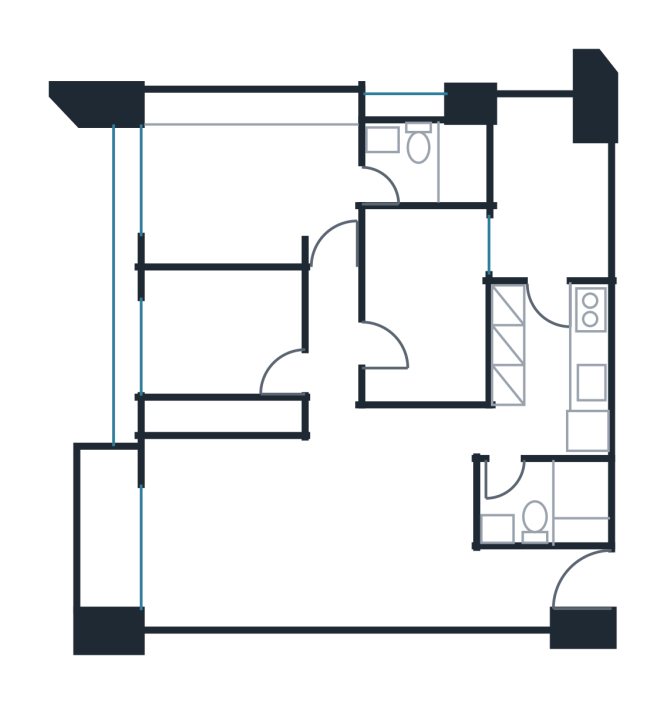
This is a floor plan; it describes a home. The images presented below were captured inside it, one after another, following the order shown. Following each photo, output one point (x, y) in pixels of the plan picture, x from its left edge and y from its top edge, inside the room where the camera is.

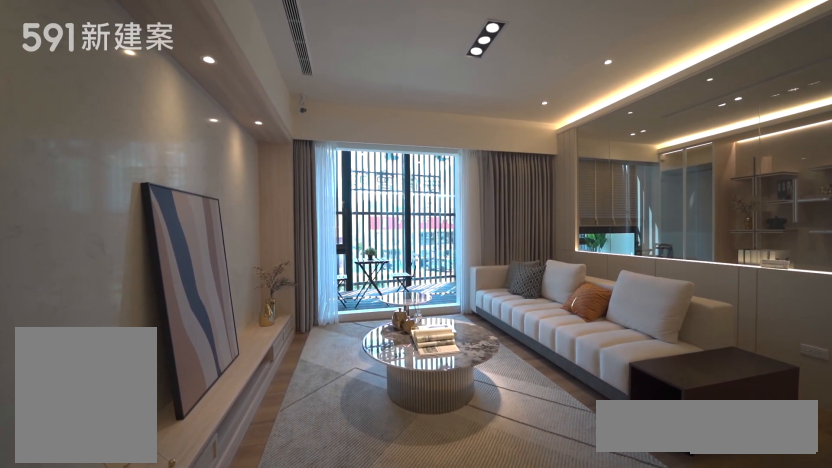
(243, 533)
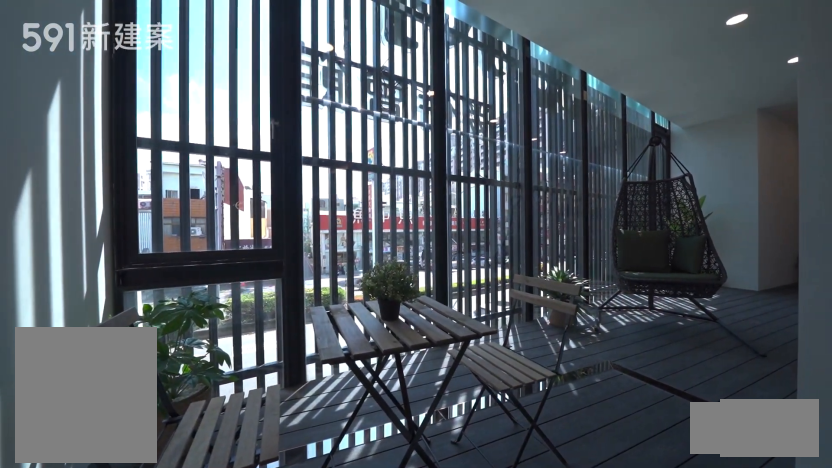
(110, 530)
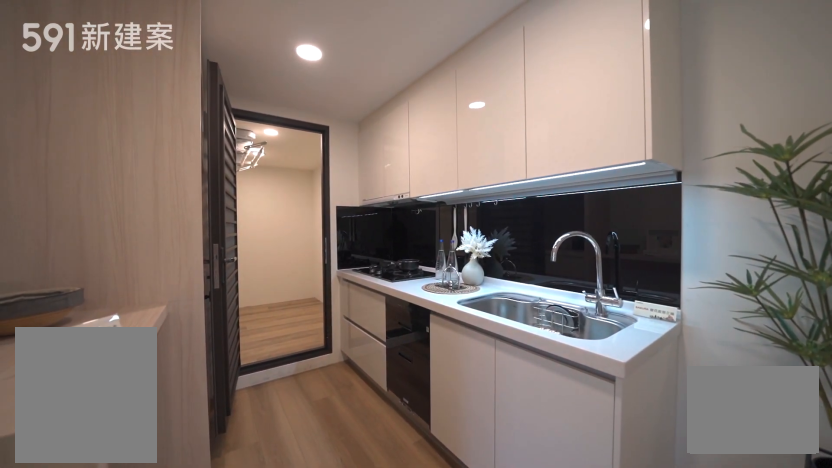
(547, 365)
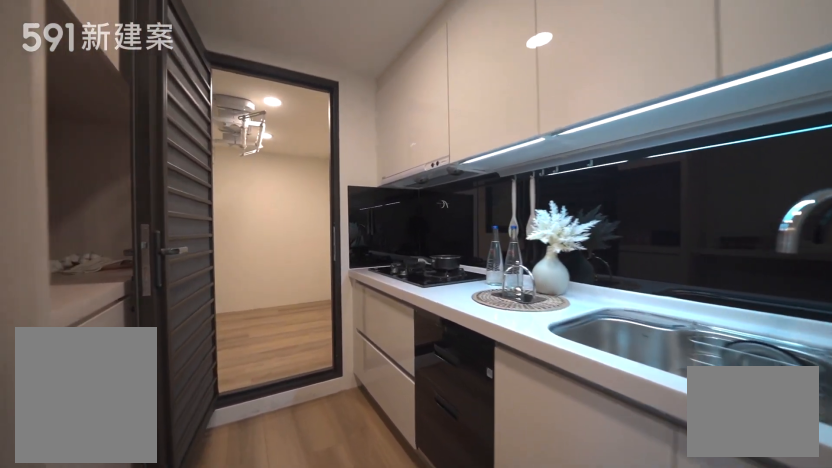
(547, 365)
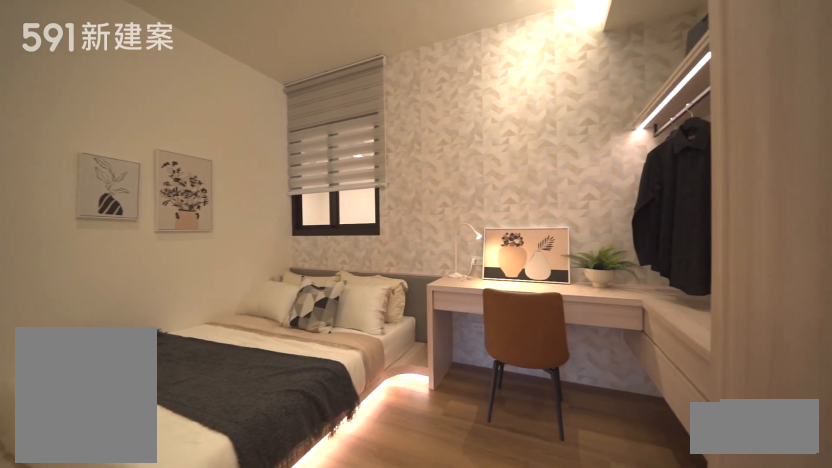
(423, 303)
